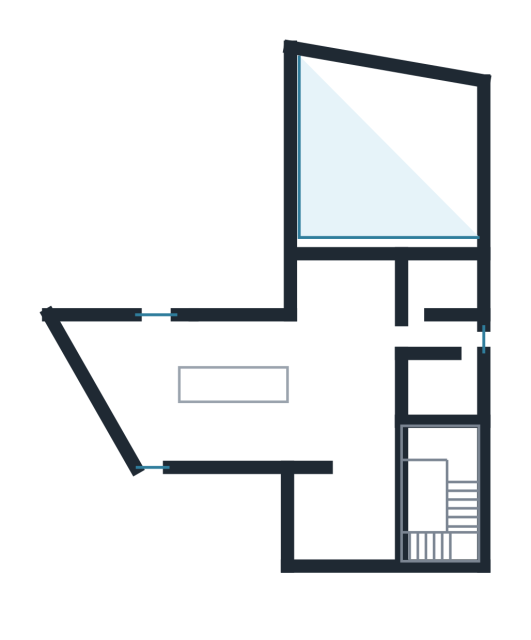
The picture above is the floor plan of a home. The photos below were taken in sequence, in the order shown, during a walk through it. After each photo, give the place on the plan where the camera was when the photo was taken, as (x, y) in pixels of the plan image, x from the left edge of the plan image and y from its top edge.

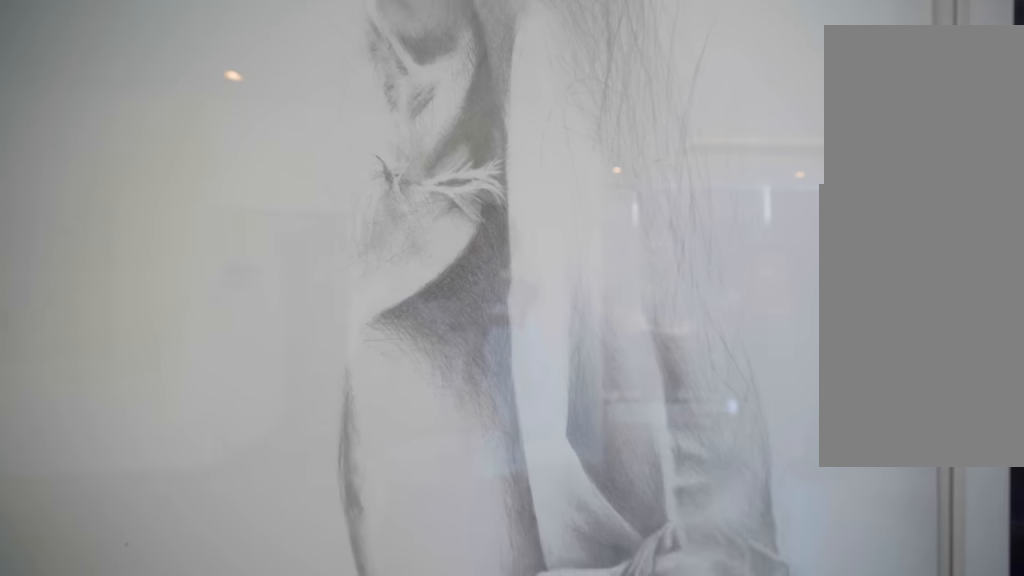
(337, 296)
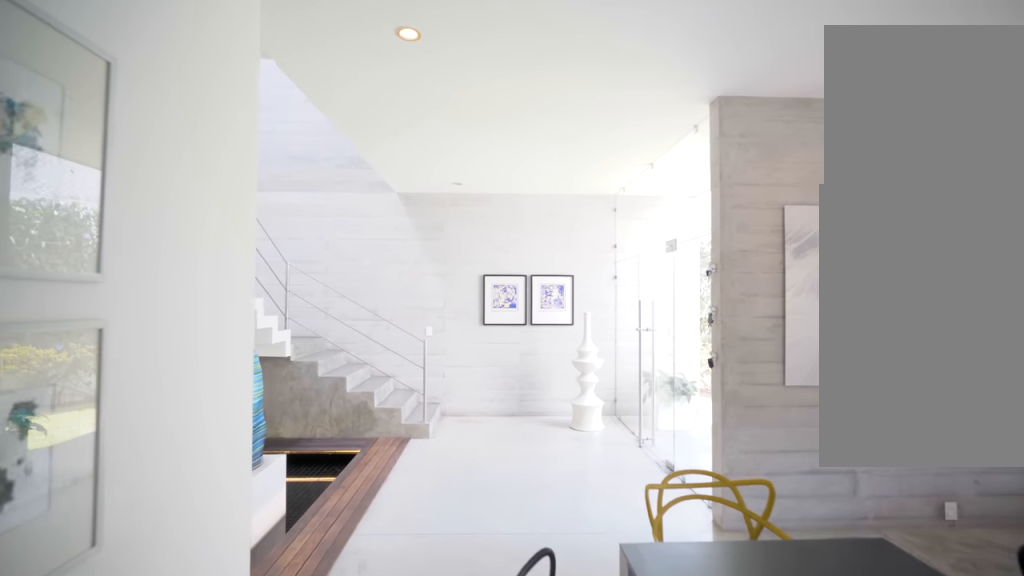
(353, 320)
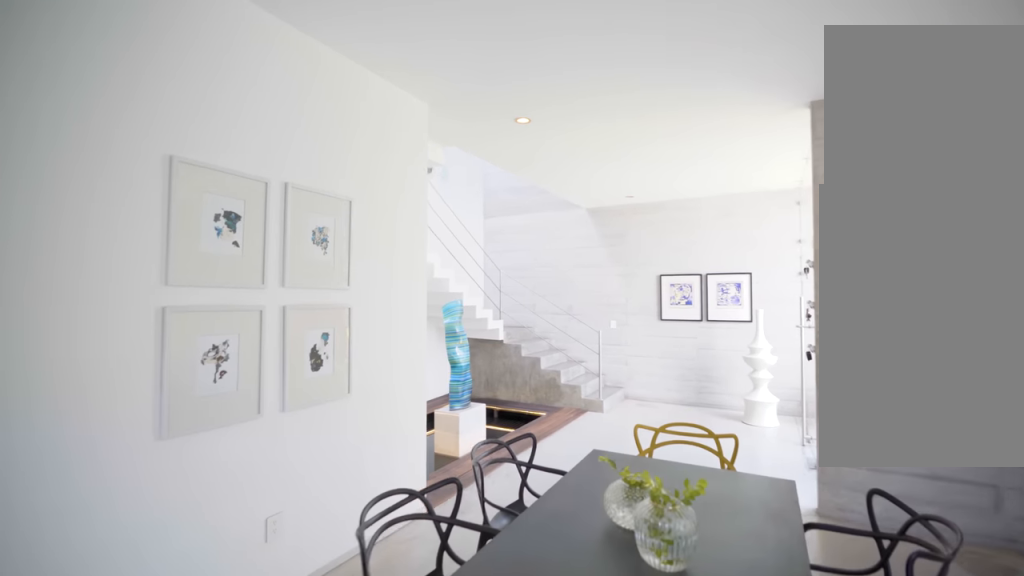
(372, 342)
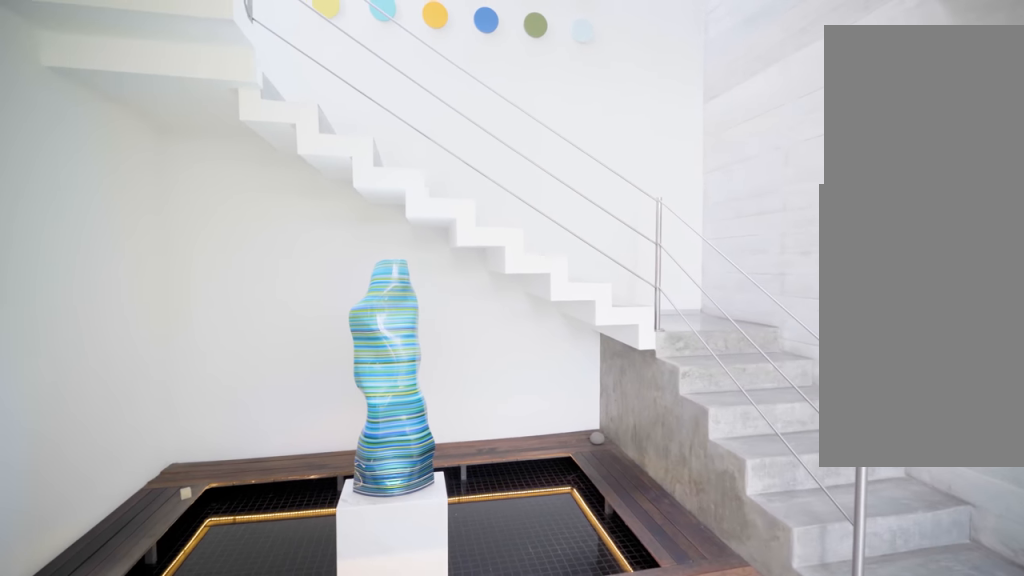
(326, 424)
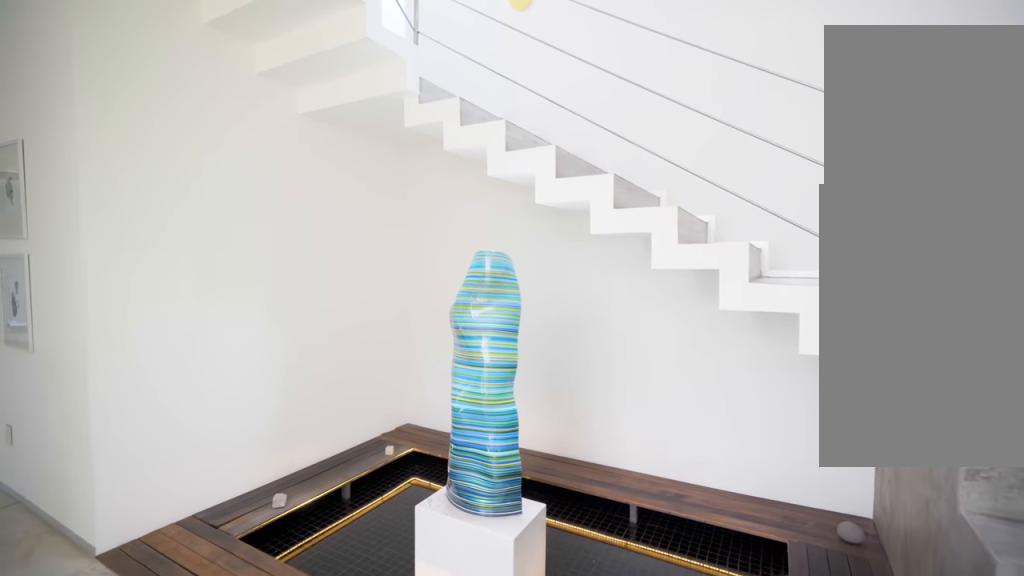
(352, 457)
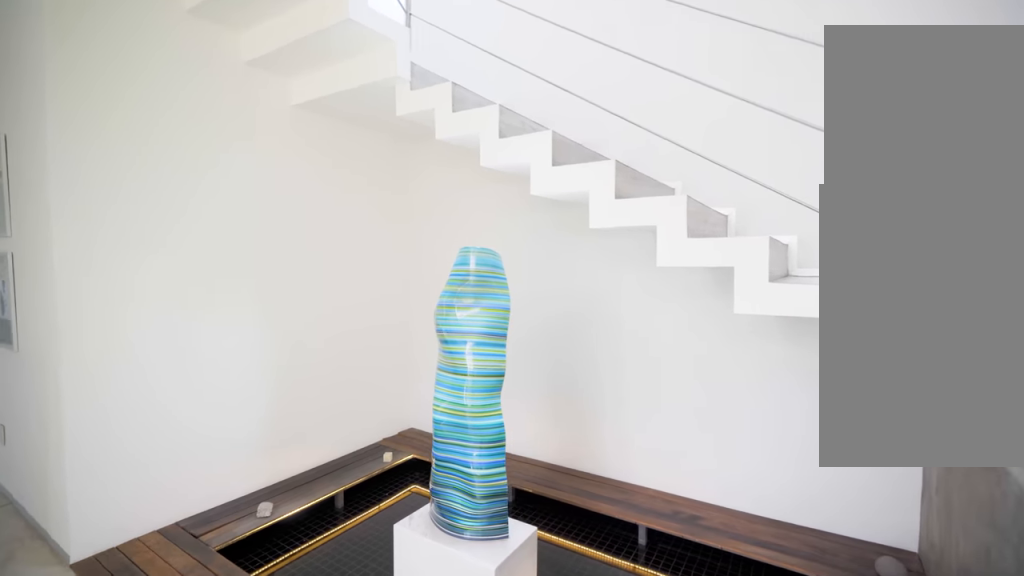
(355, 461)
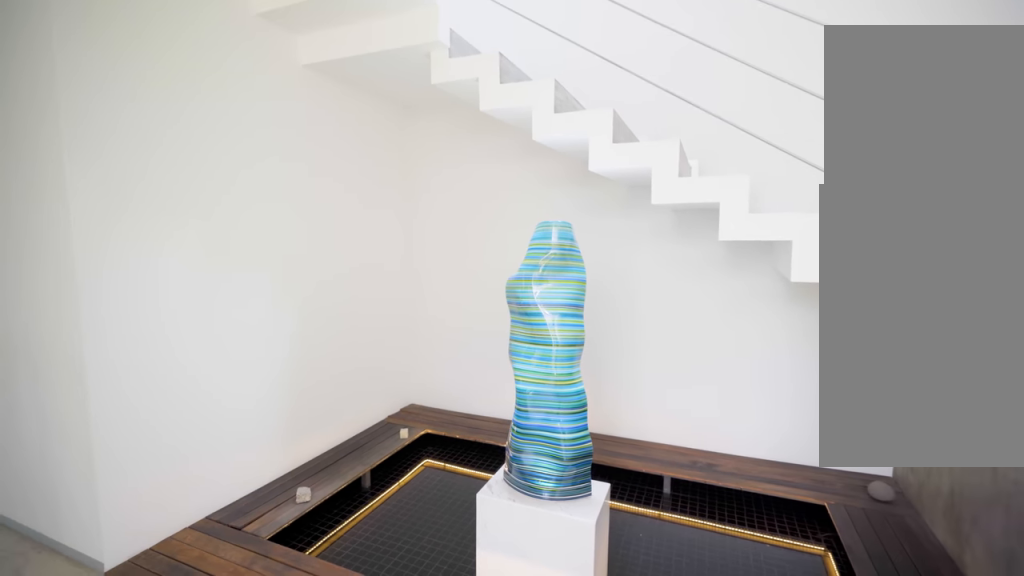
(376, 484)
